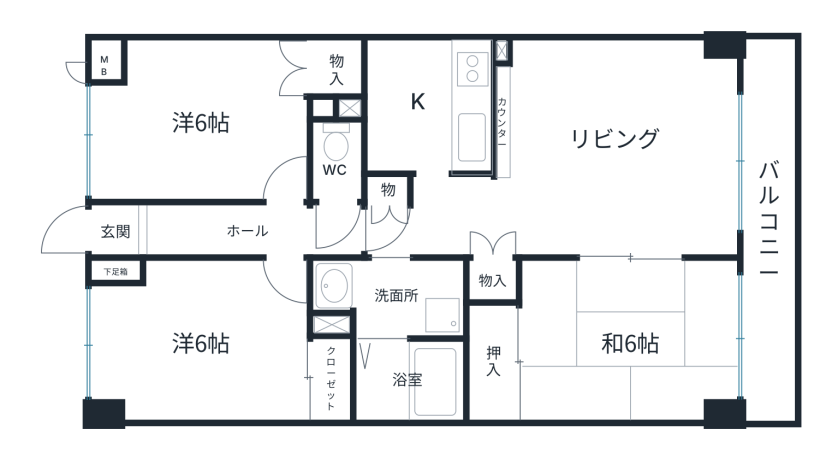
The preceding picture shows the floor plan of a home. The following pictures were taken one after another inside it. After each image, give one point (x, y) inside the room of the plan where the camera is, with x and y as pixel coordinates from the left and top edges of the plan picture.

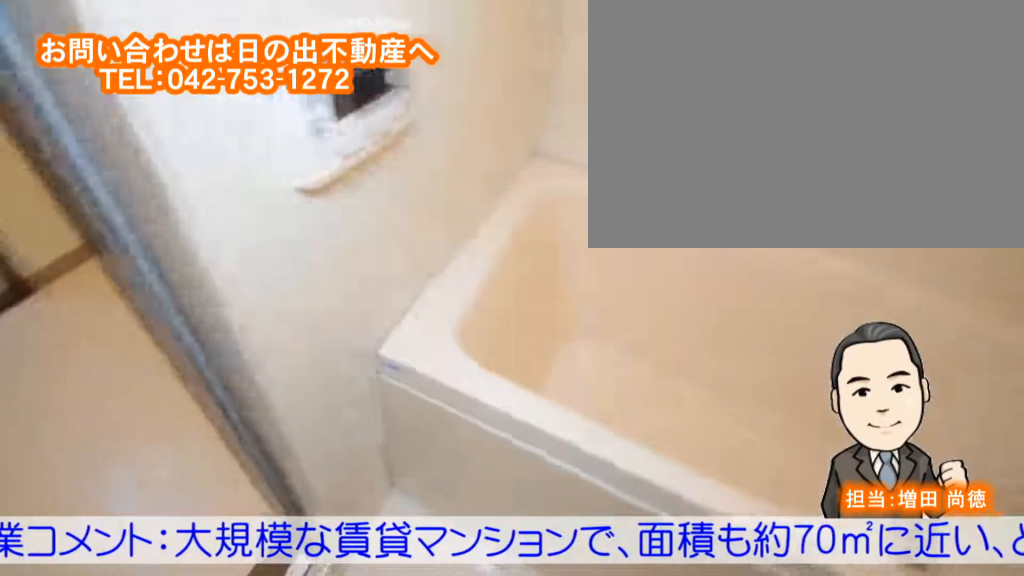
(409, 381)
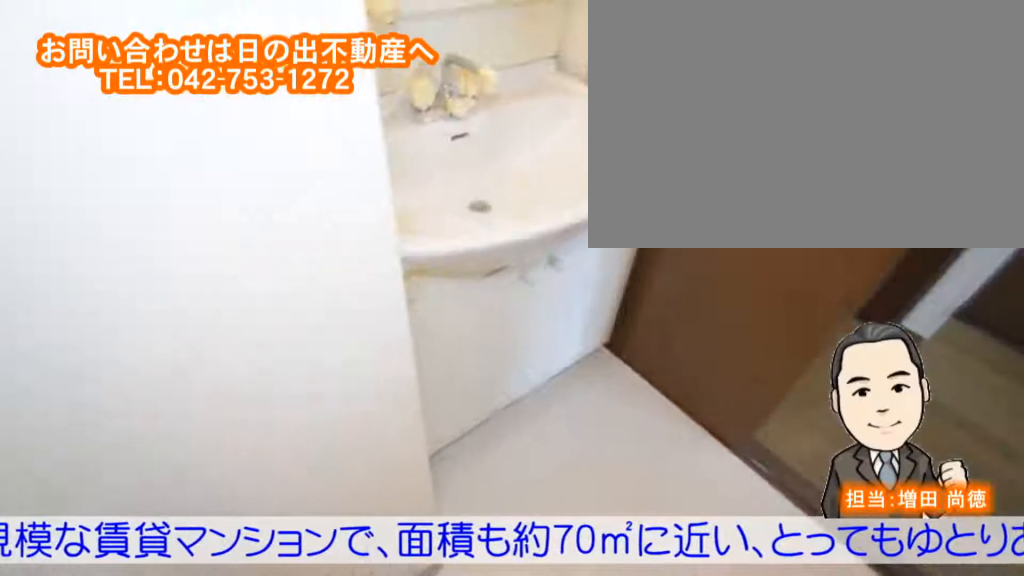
(419, 291)
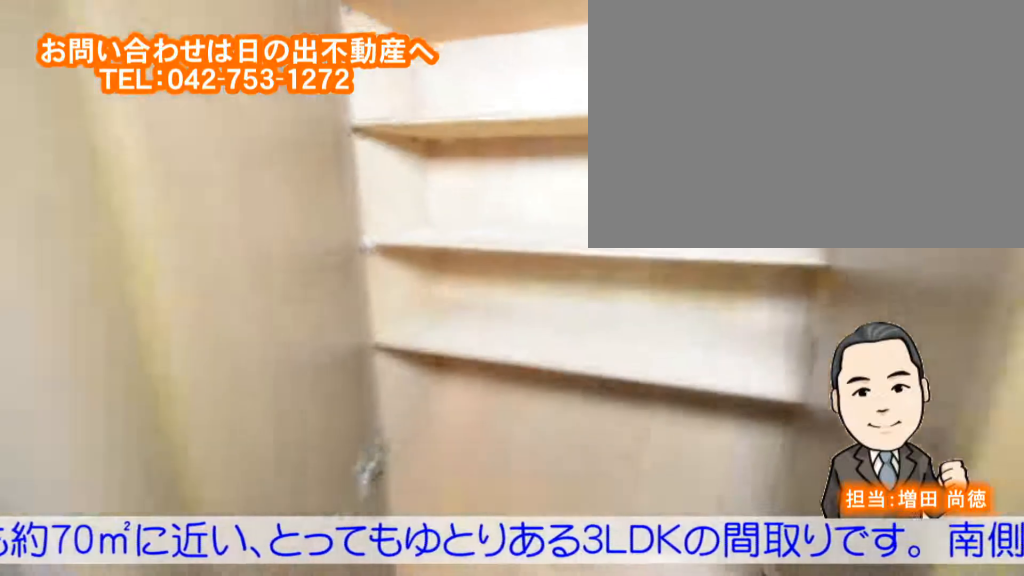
(394, 225)
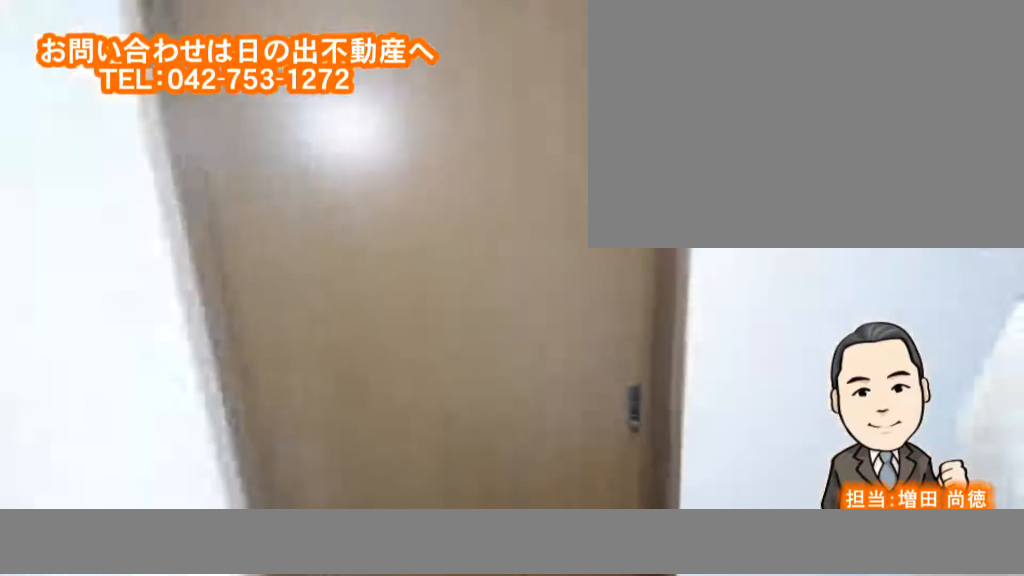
(393, 223)
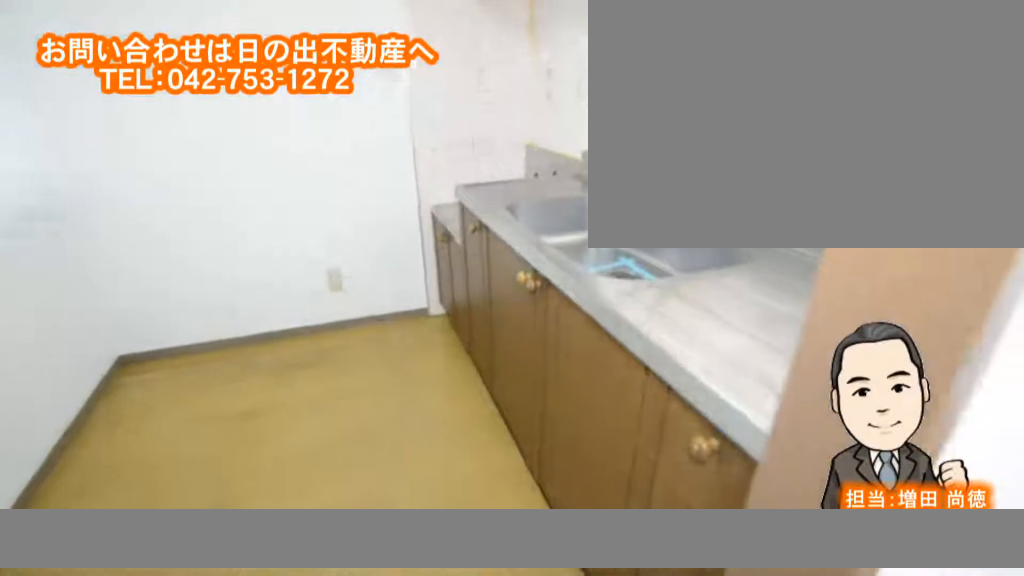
(413, 107)
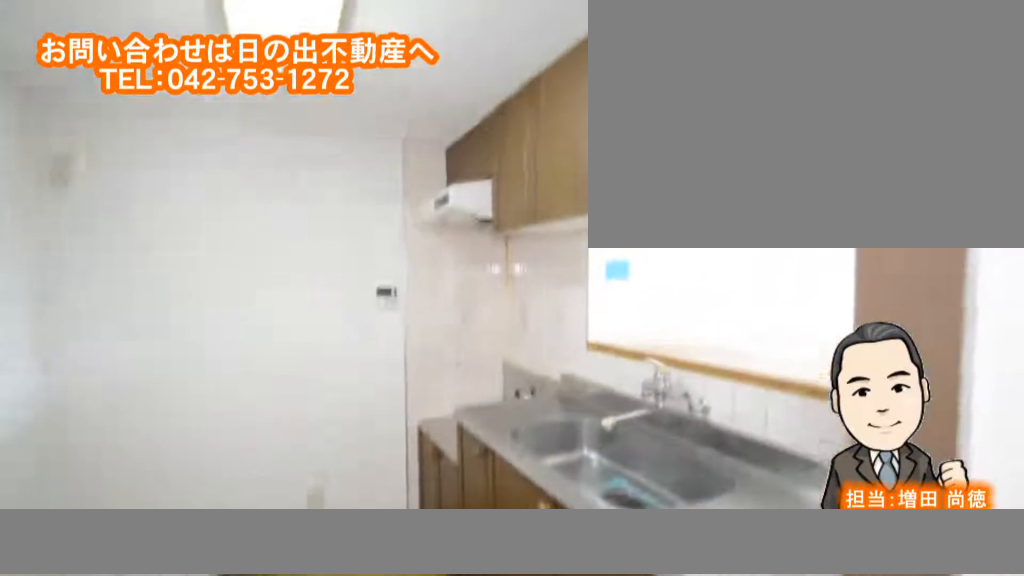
(413, 107)
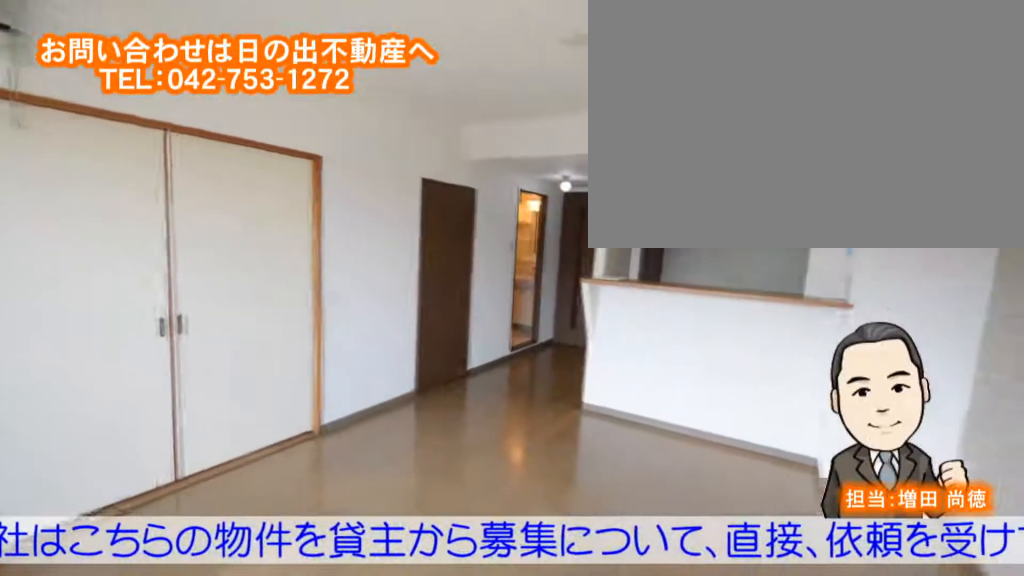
(608, 177)
